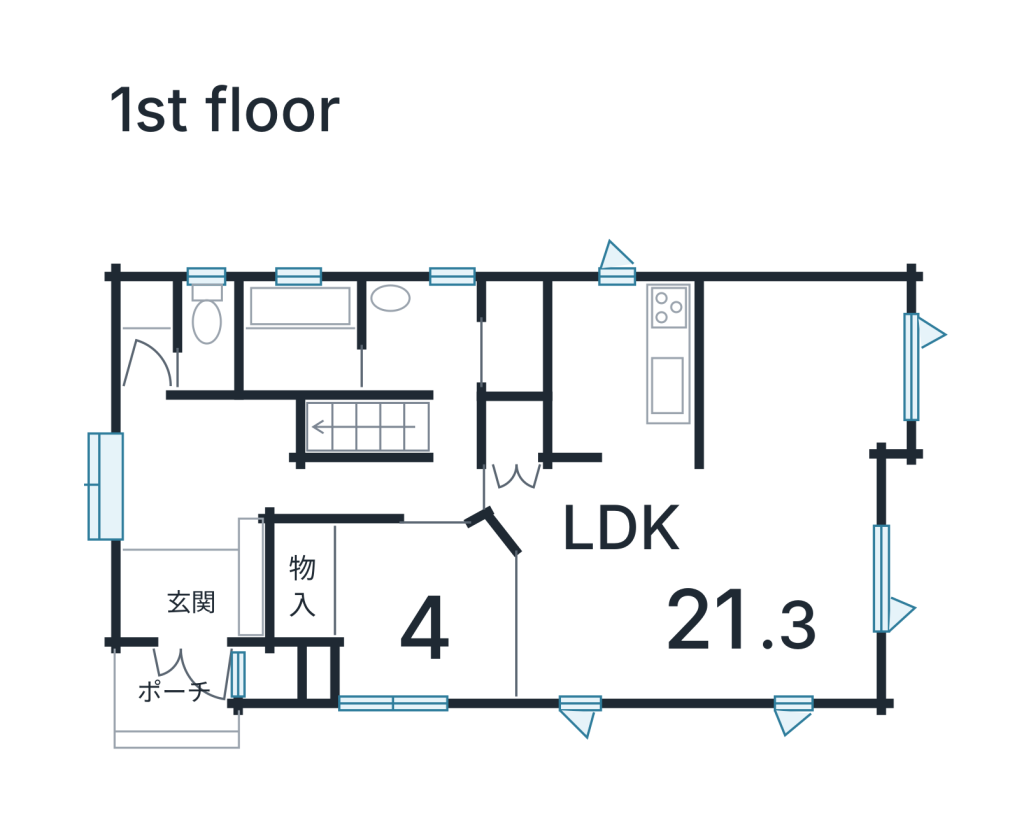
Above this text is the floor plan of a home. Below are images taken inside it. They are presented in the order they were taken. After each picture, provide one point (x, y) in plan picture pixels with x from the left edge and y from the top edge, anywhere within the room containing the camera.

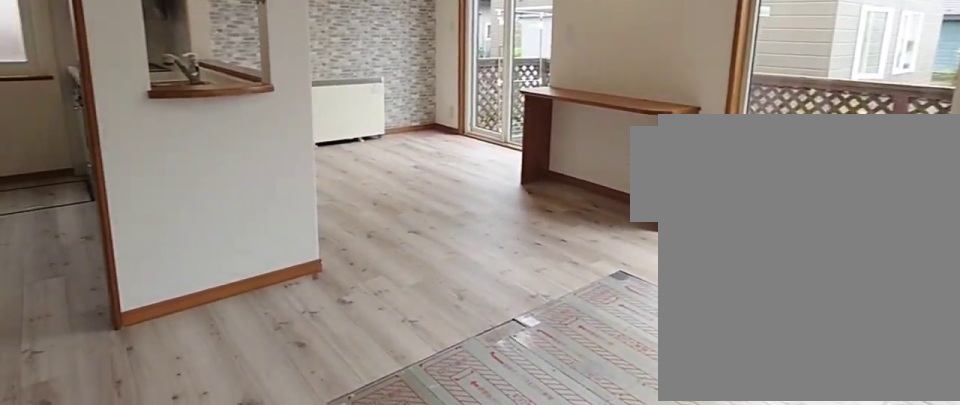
(710, 586)
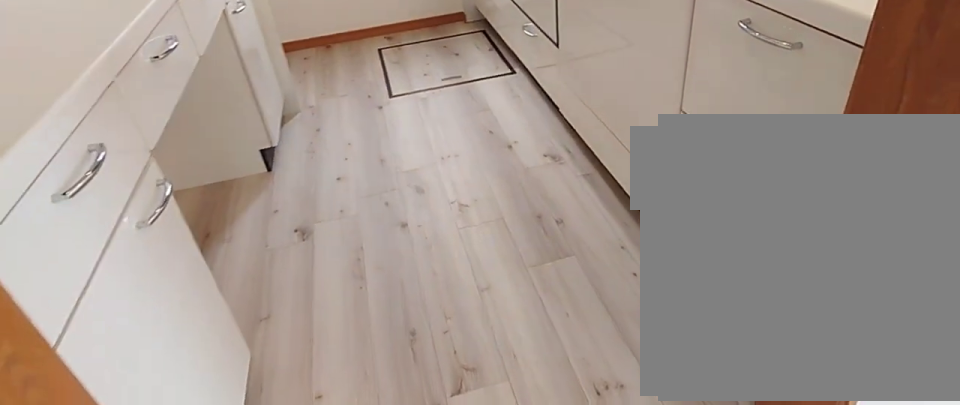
(603, 382)
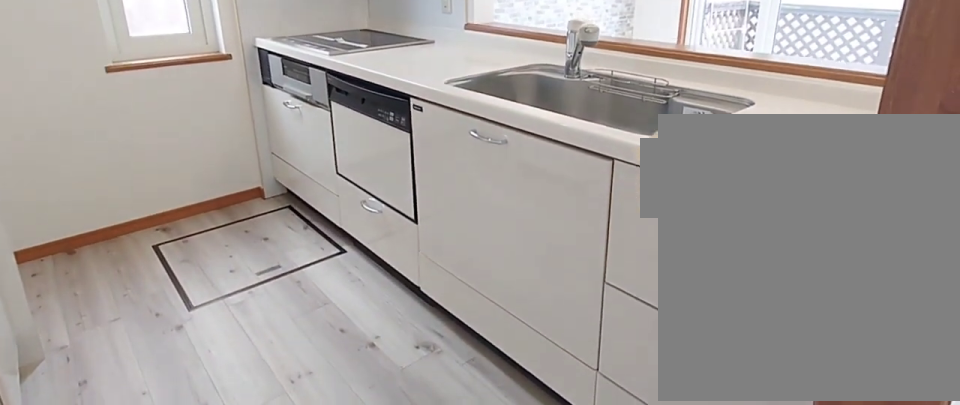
(603, 382)
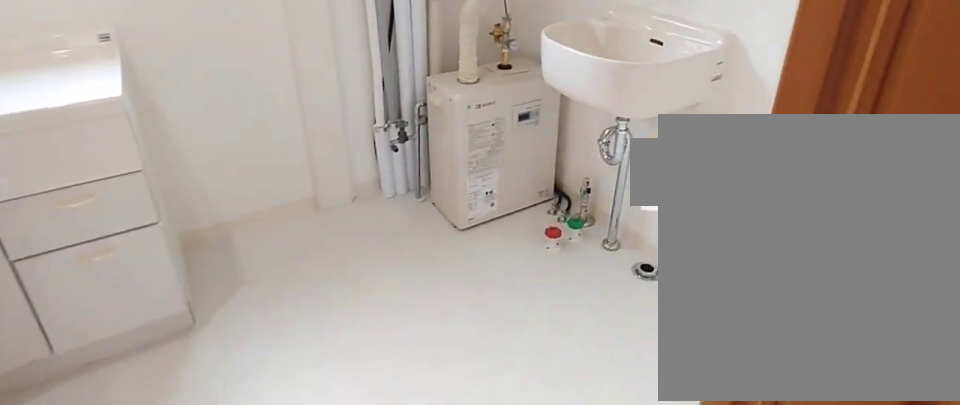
(424, 344)
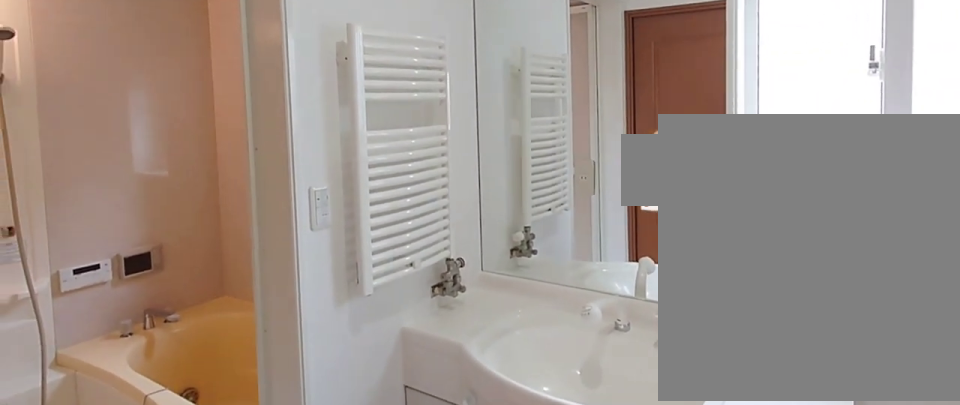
(424, 344)
